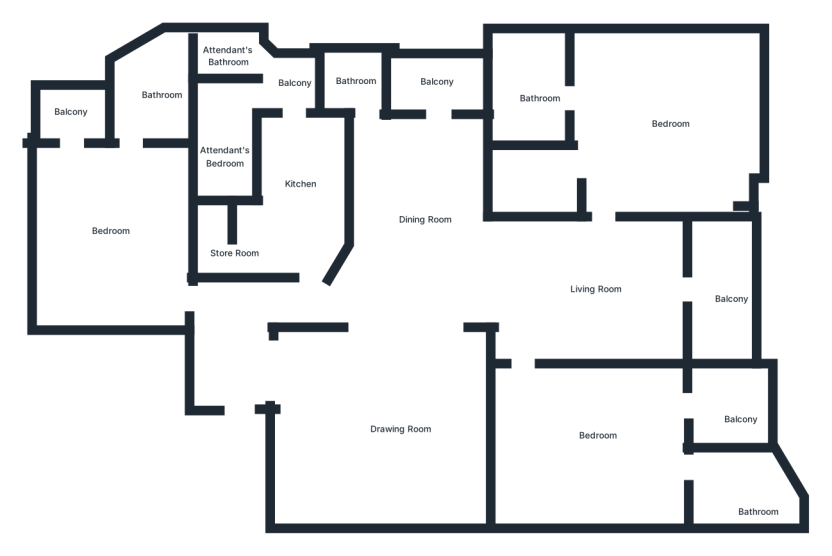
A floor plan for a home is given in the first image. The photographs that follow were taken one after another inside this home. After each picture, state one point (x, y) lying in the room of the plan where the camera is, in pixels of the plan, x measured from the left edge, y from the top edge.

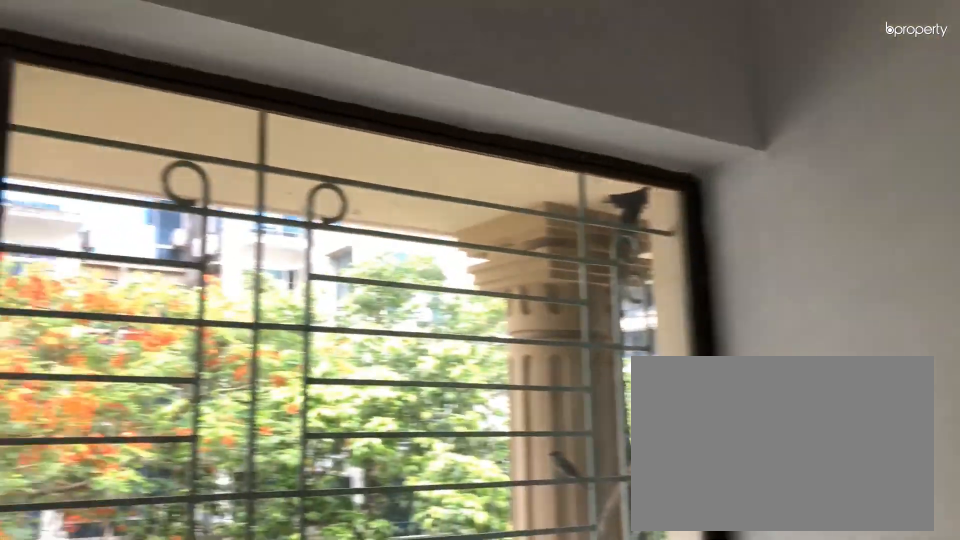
(723, 283)
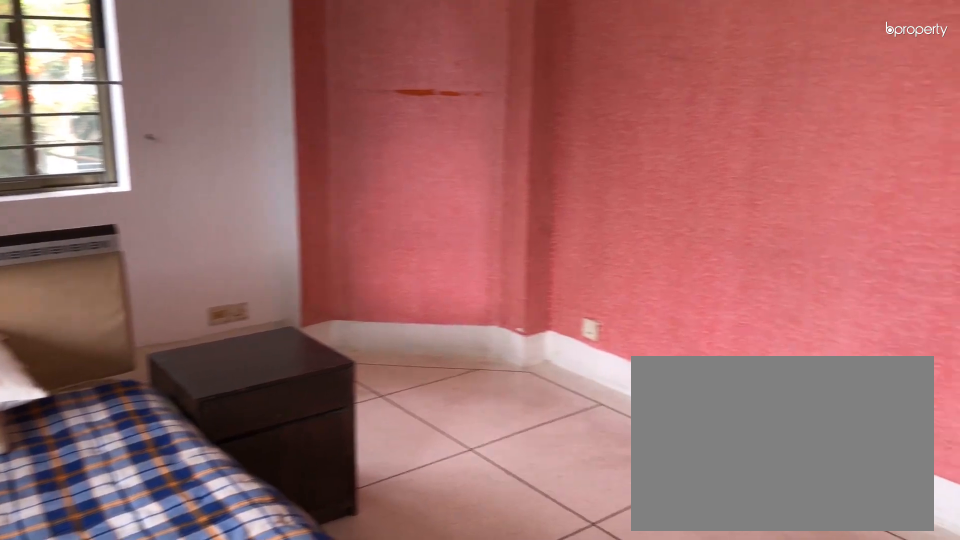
(636, 100)
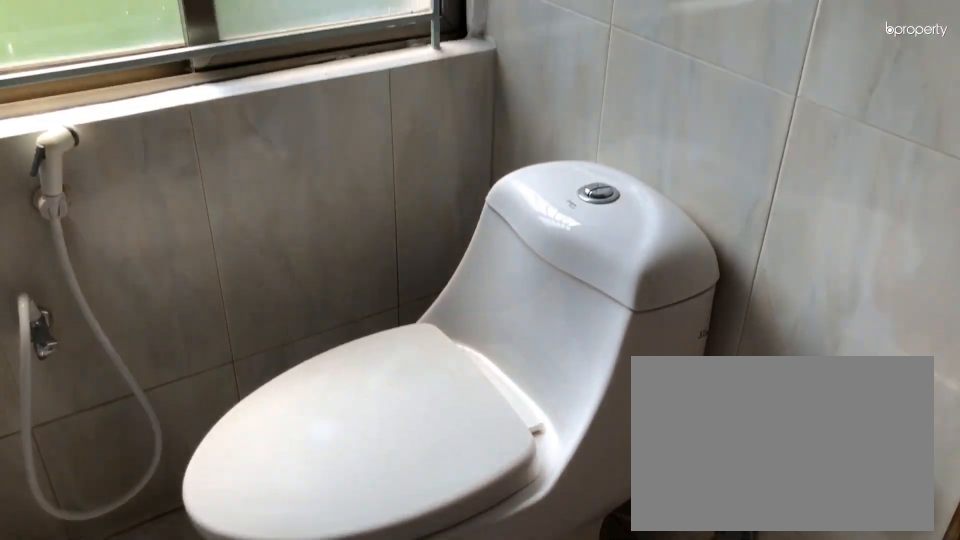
(521, 92)
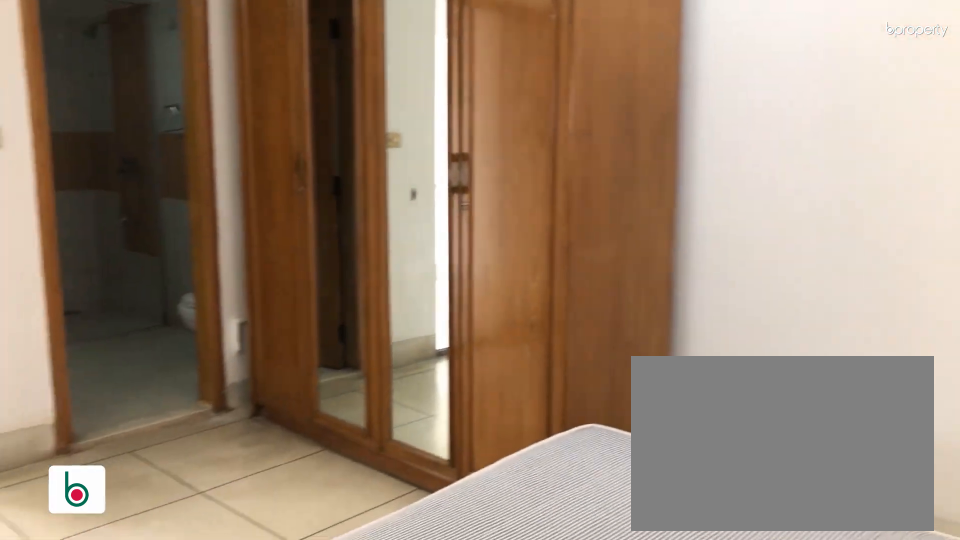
(607, 447)
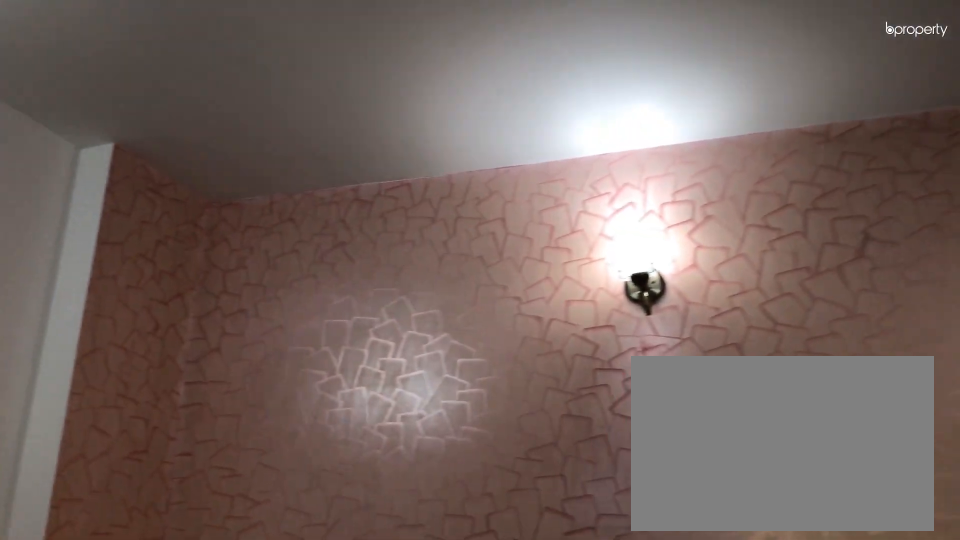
(624, 451)
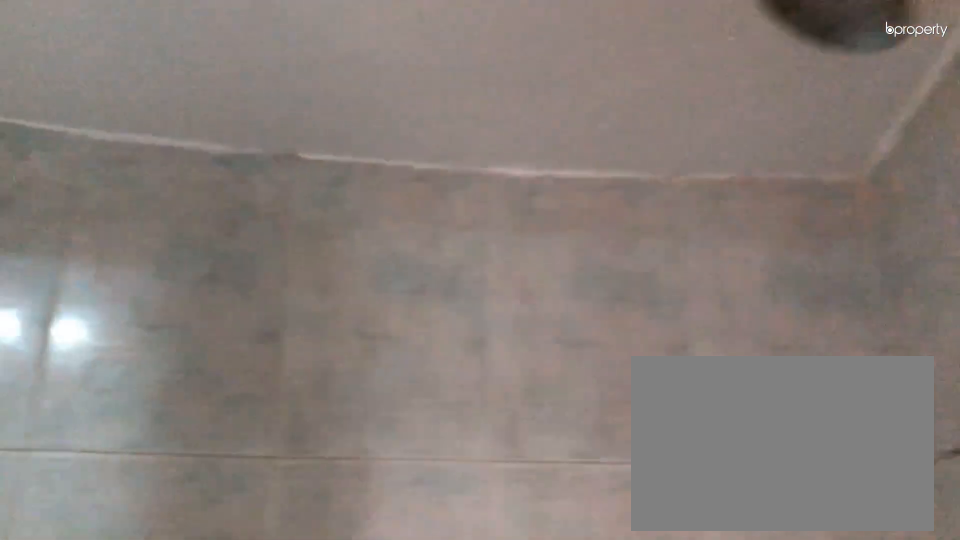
(741, 479)
